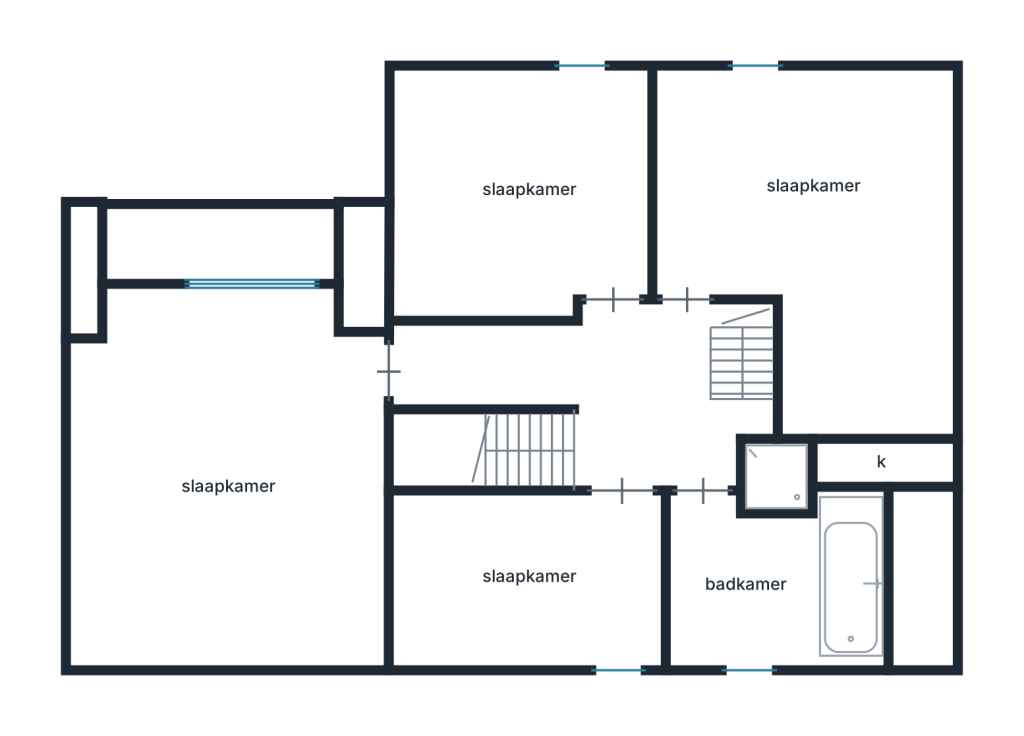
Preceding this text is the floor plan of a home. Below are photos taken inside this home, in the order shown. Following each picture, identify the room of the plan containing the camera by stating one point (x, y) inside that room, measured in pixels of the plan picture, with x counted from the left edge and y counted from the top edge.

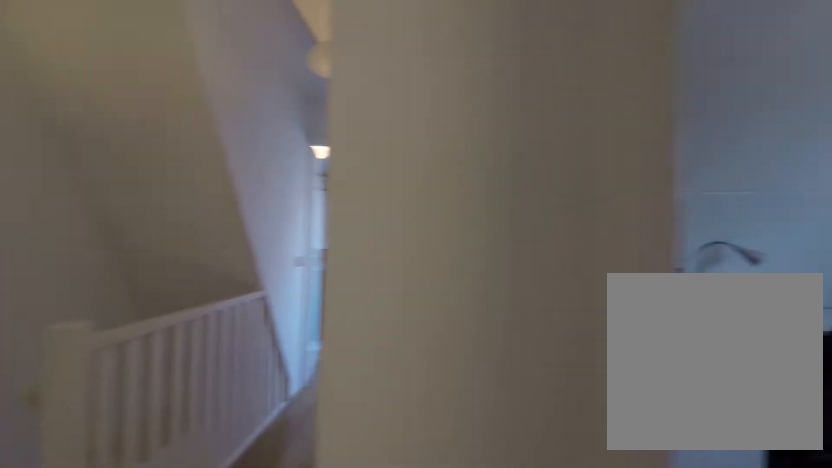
(602, 388)
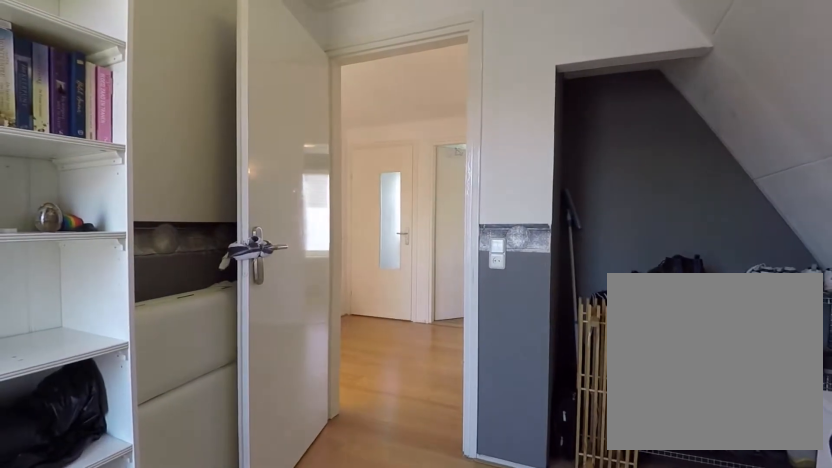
(520, 196)
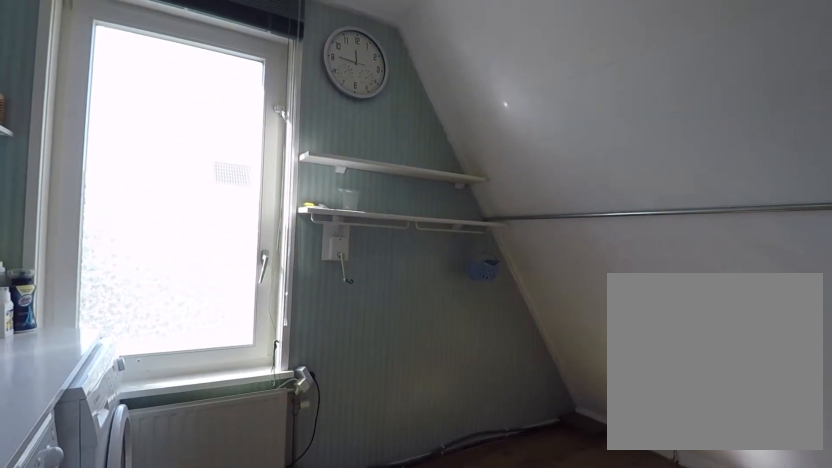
(531, 581)
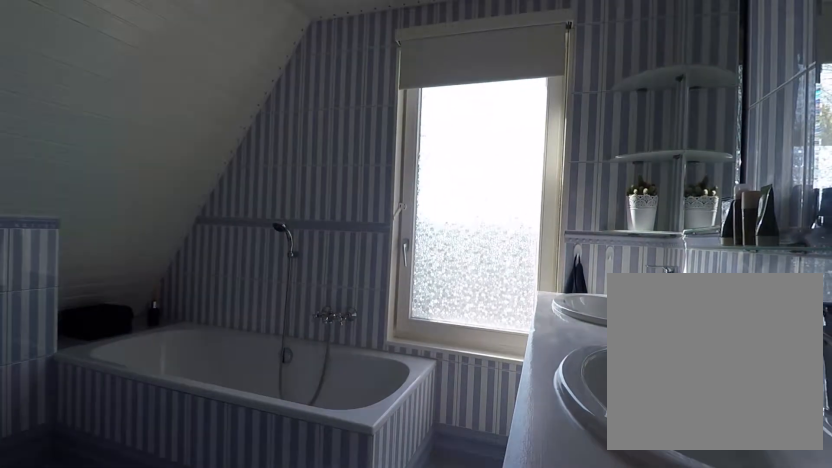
(778, 570)
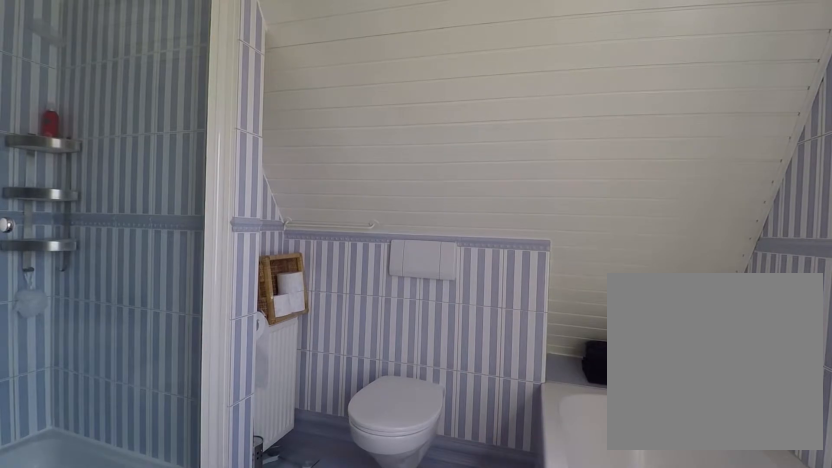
(778, 570)
